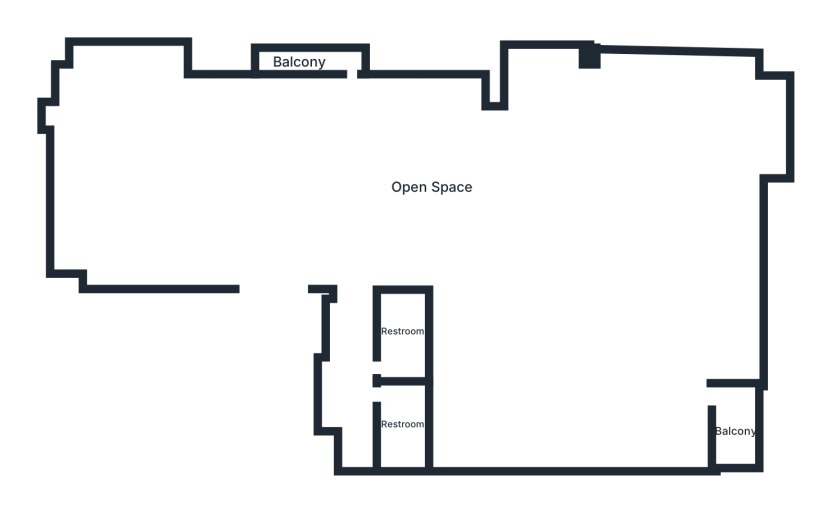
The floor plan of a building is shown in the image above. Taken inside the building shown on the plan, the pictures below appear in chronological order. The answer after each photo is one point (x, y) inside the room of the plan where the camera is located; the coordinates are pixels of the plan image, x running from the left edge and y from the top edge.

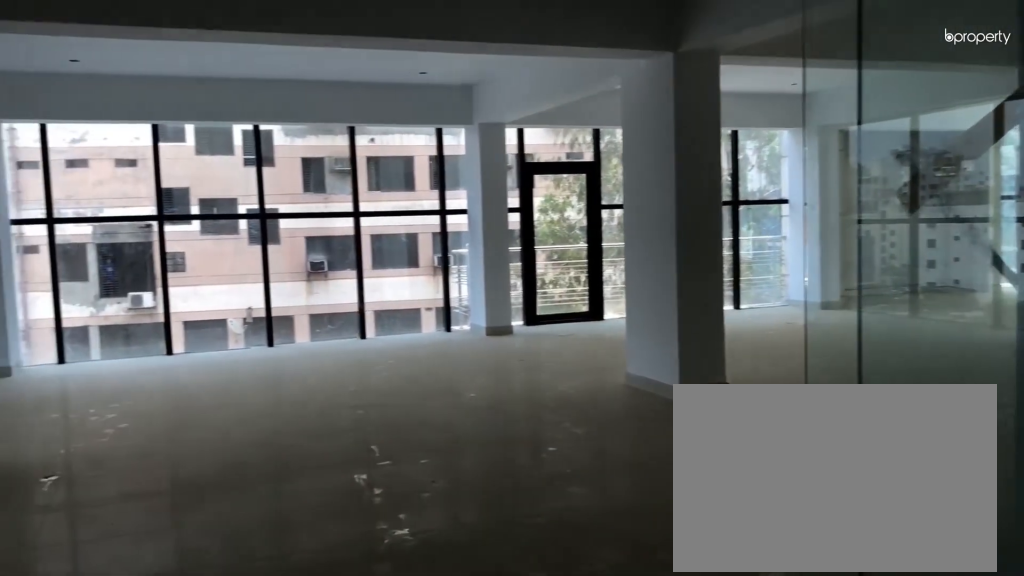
(293, 229)
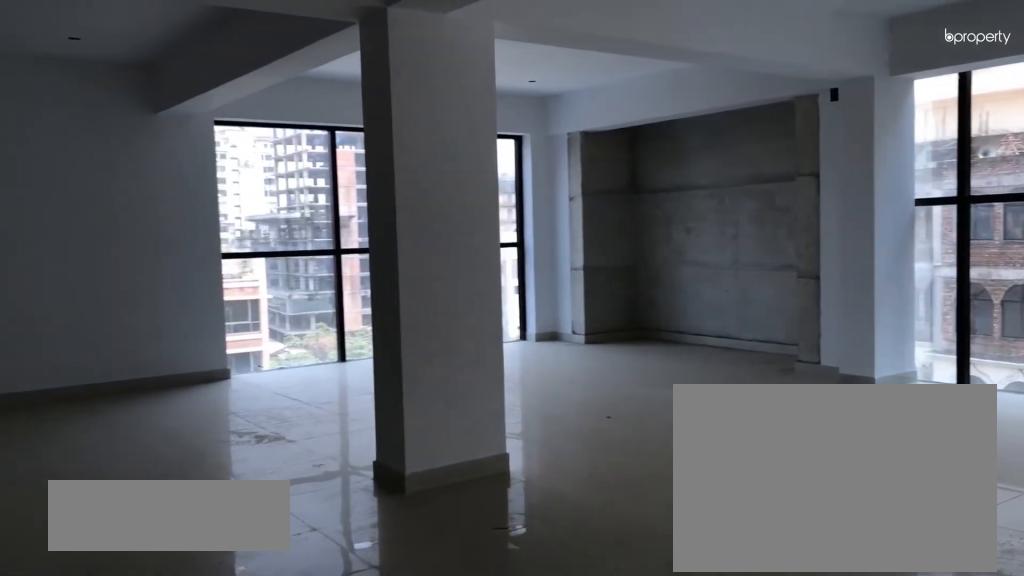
(421, 165)
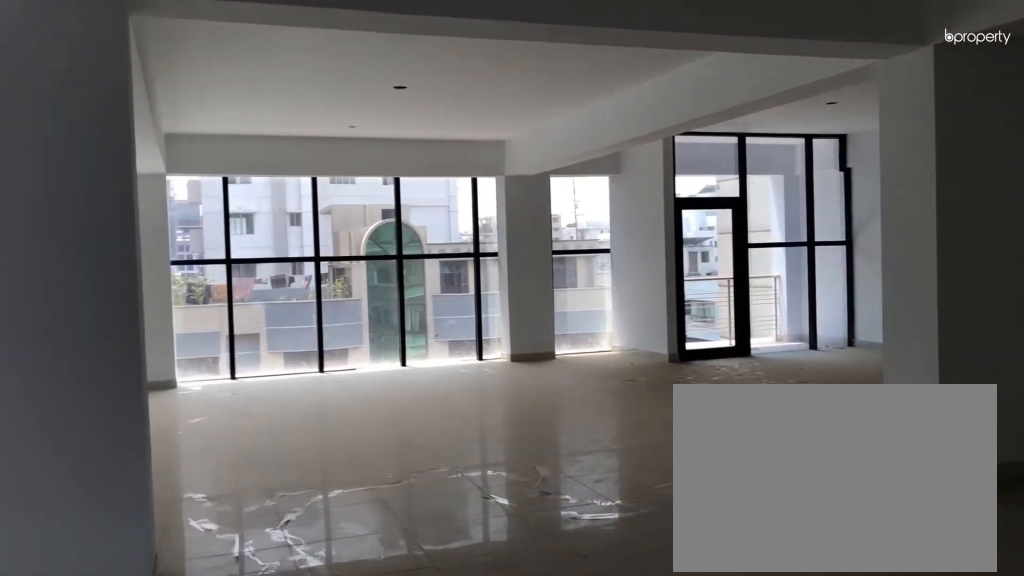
(421, 165)
